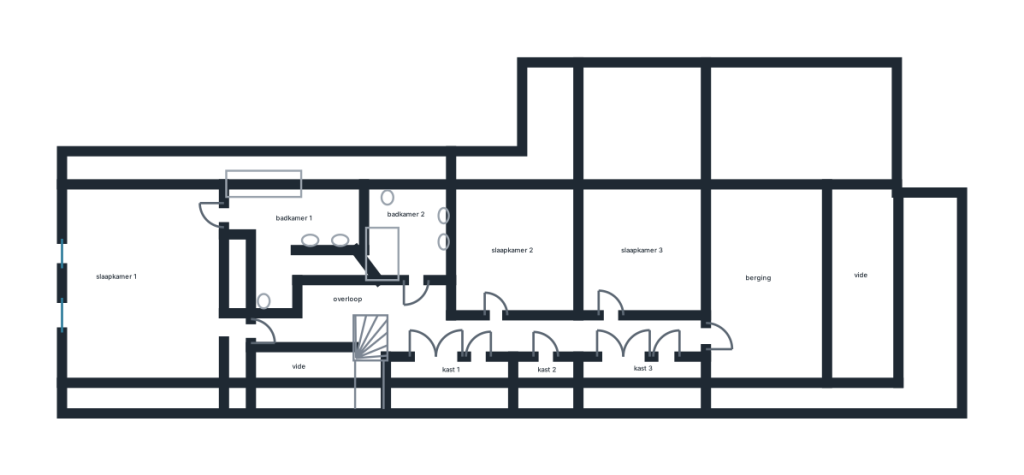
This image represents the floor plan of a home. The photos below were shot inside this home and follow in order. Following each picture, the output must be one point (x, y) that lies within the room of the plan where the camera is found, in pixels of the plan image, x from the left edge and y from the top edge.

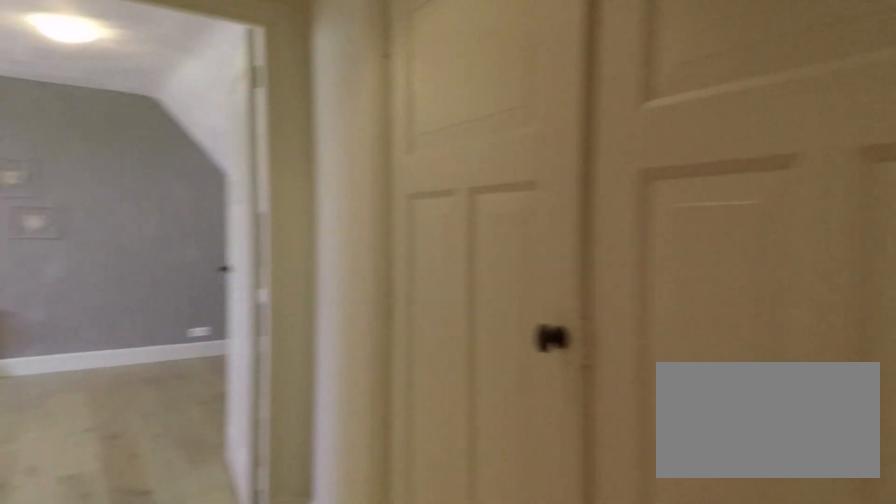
(457, 325)
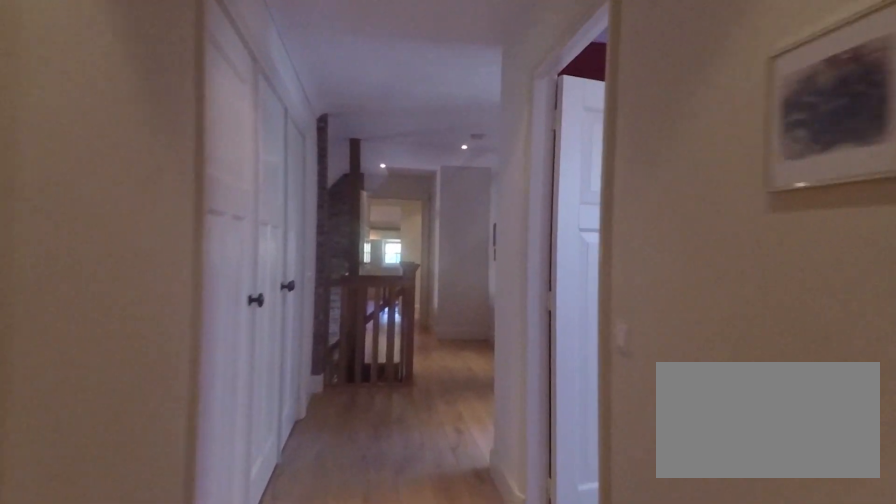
(457, 325)
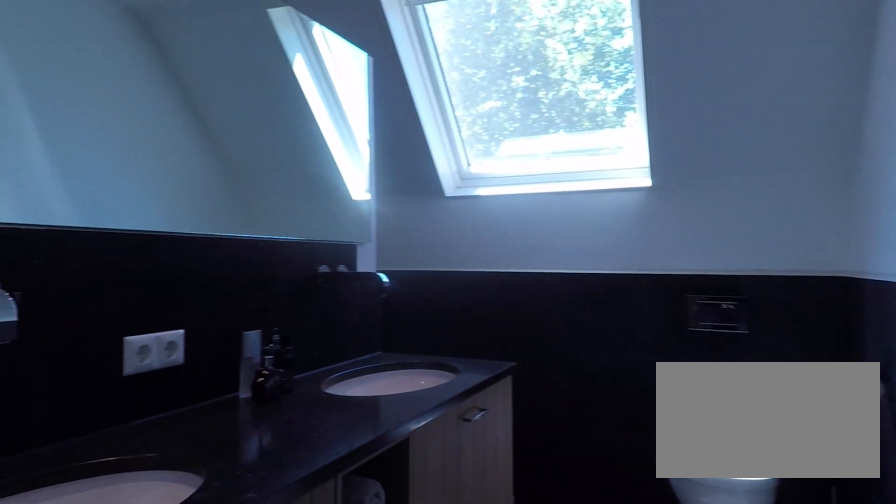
(407, 231)
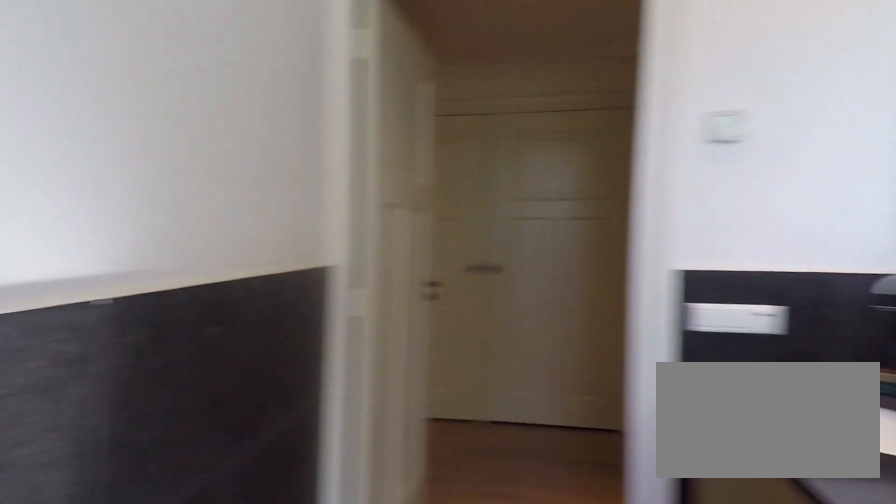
(407, 231)
